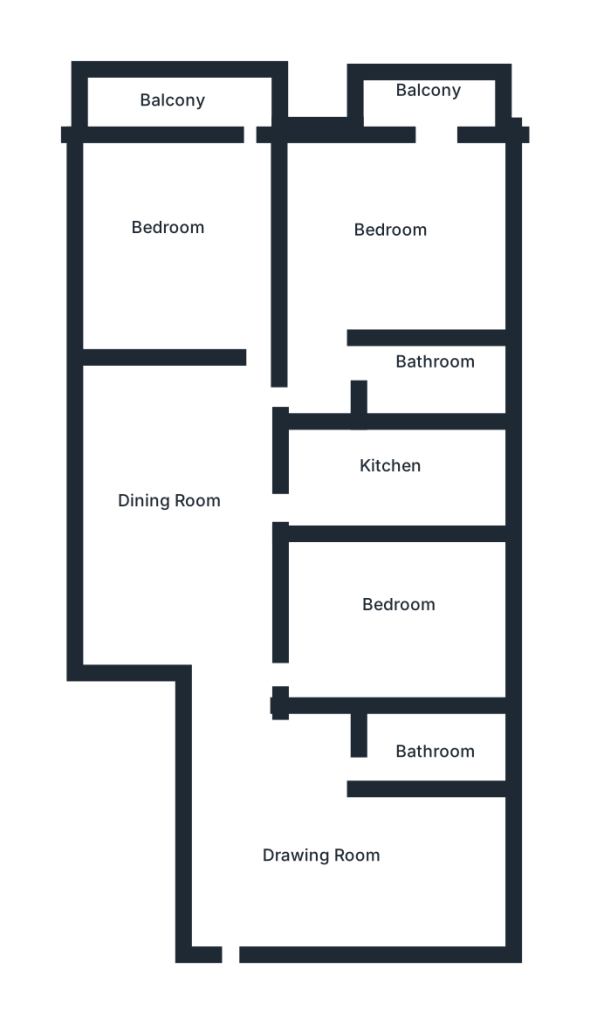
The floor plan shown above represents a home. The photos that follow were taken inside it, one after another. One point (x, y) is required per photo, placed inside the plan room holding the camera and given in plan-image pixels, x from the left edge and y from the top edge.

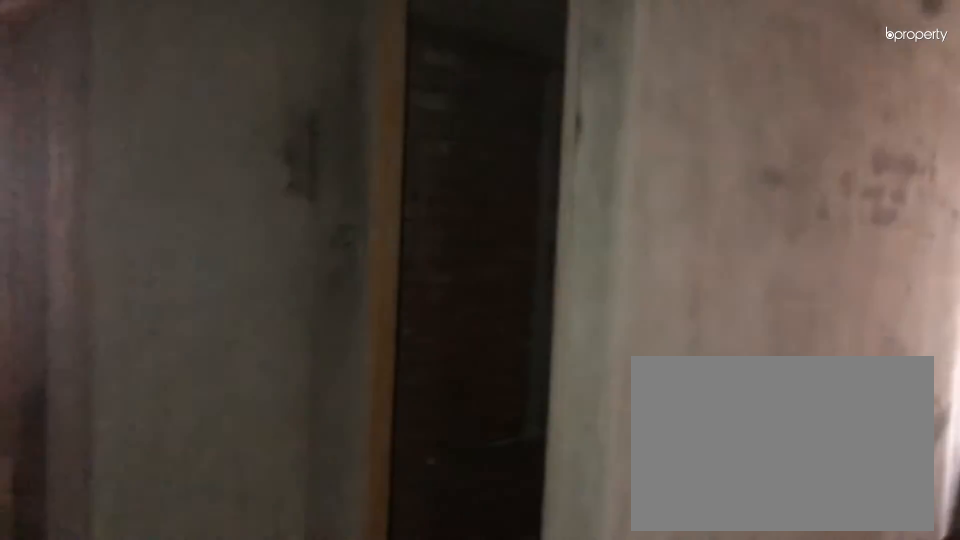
(294, 852)
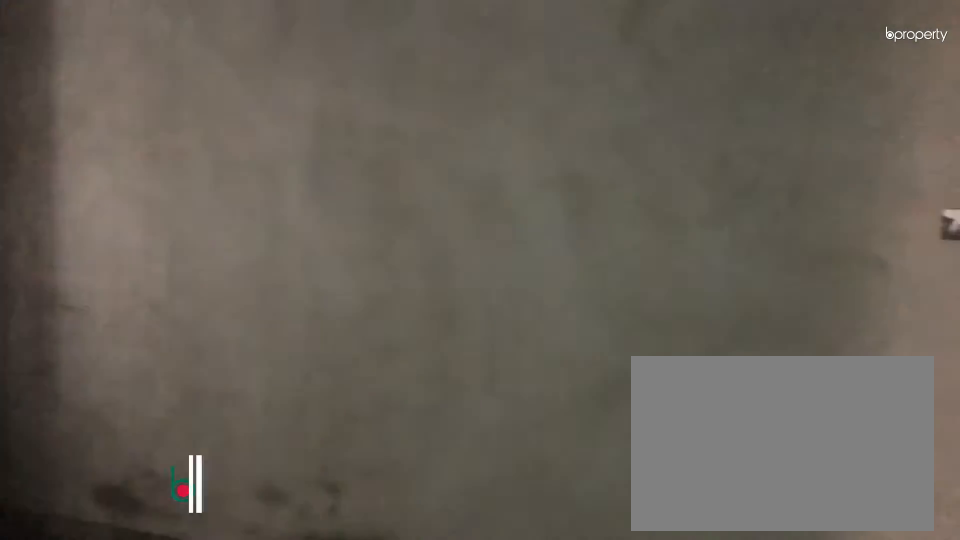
(294, 852)
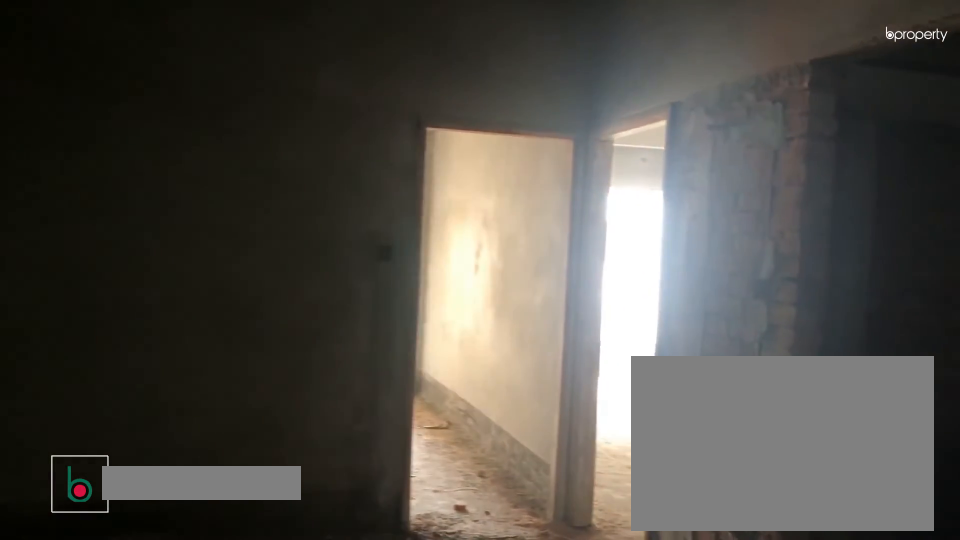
(188, 503)
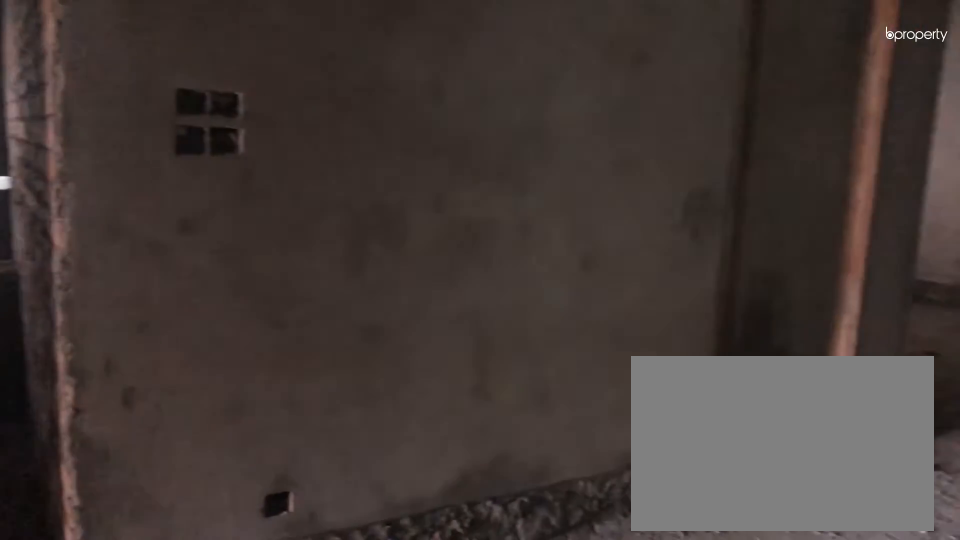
(188, 503)
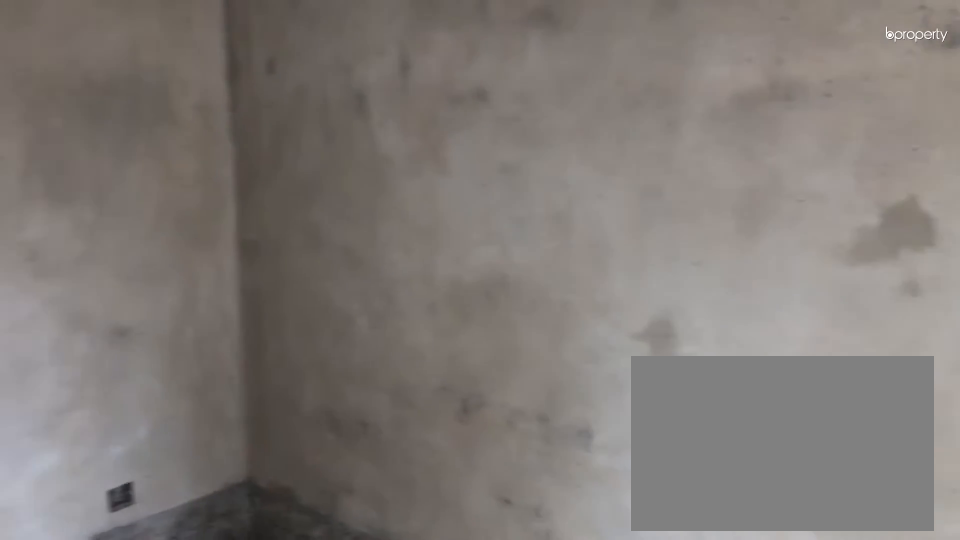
(195, 222)
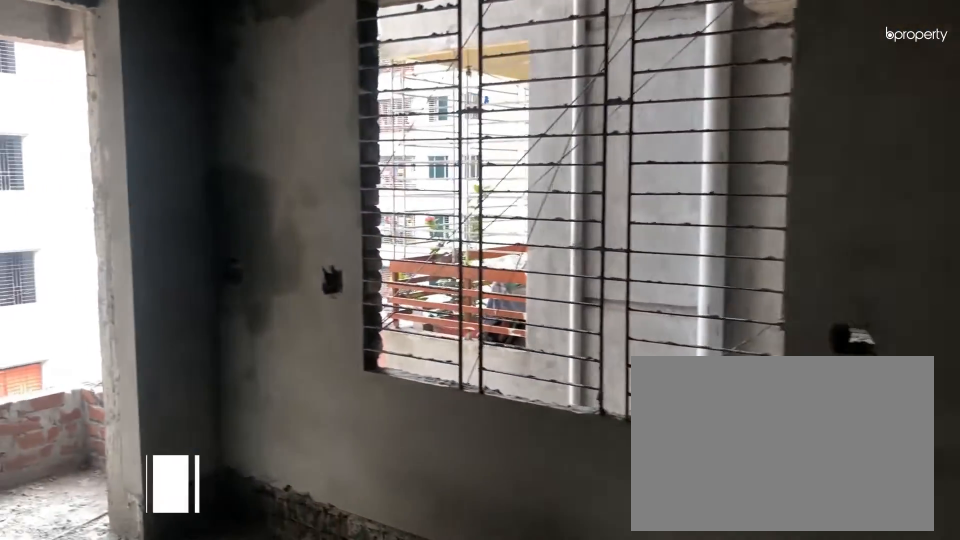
(330, 301)
